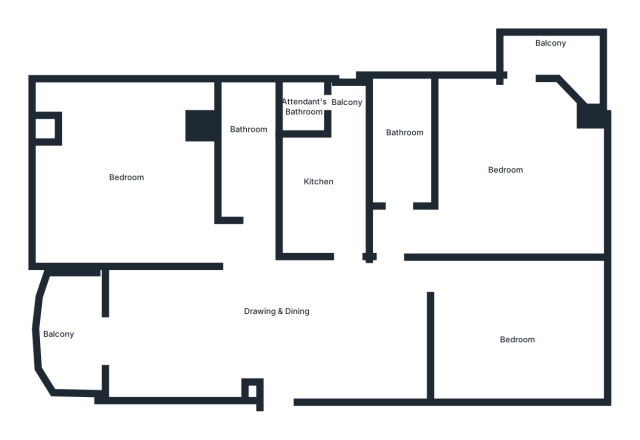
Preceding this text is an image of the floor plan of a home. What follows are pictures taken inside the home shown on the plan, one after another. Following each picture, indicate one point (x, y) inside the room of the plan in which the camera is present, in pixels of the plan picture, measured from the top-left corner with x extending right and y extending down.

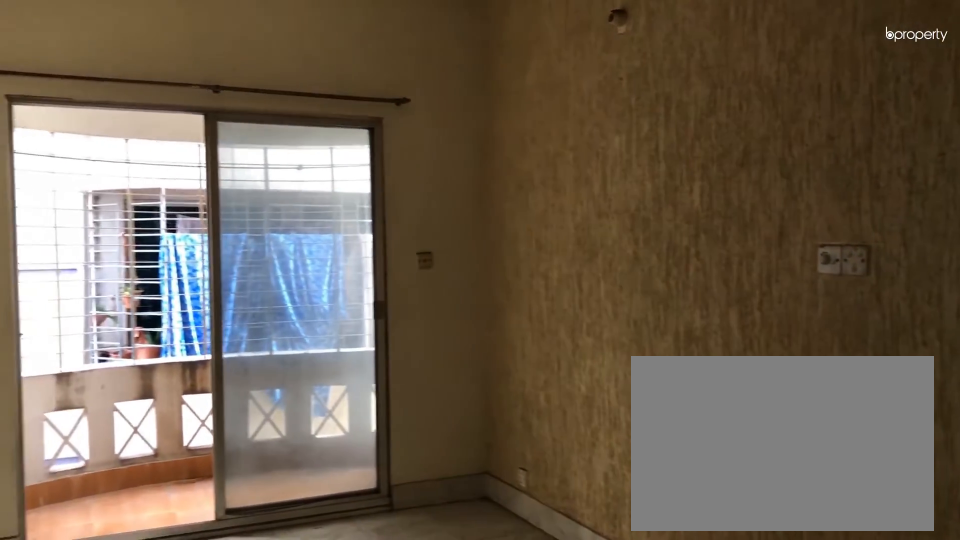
(282, 309)
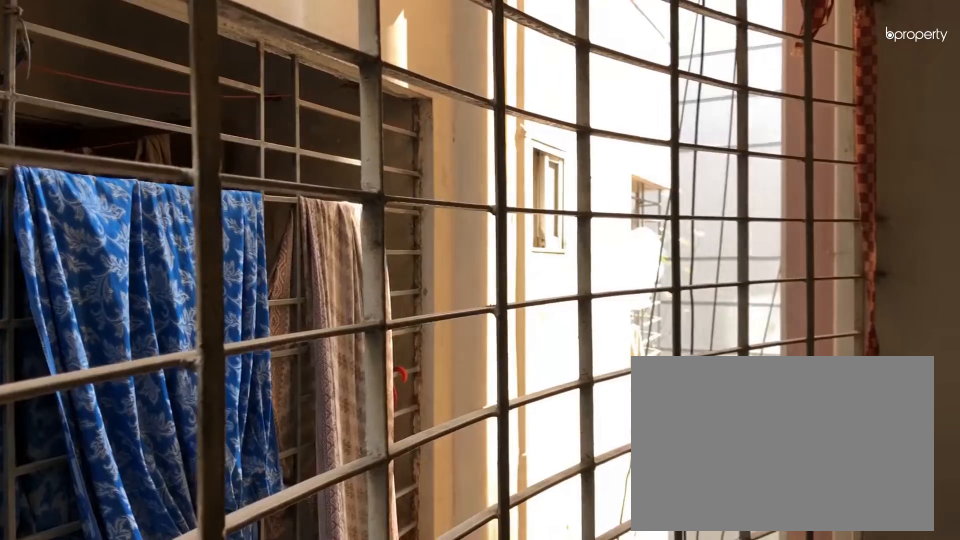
(61, 326)
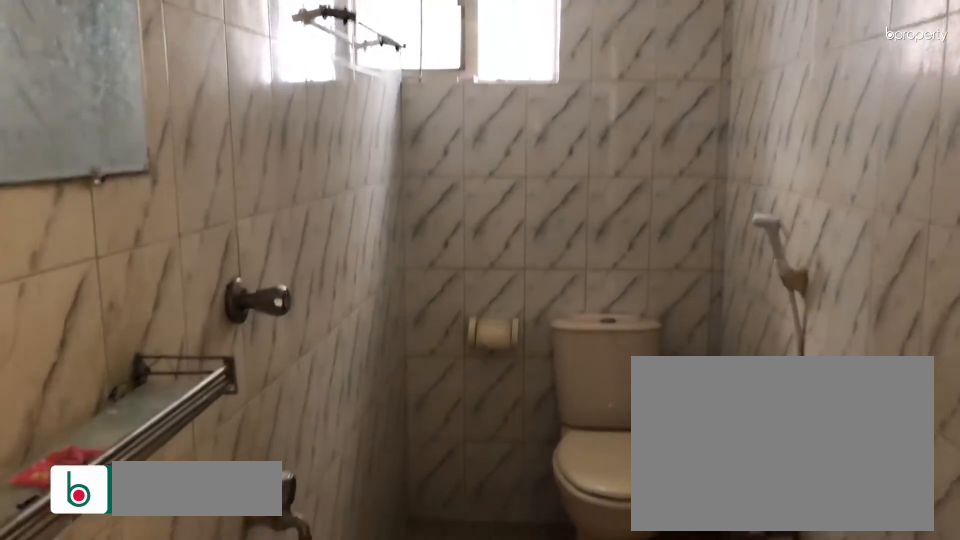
(249, 141)
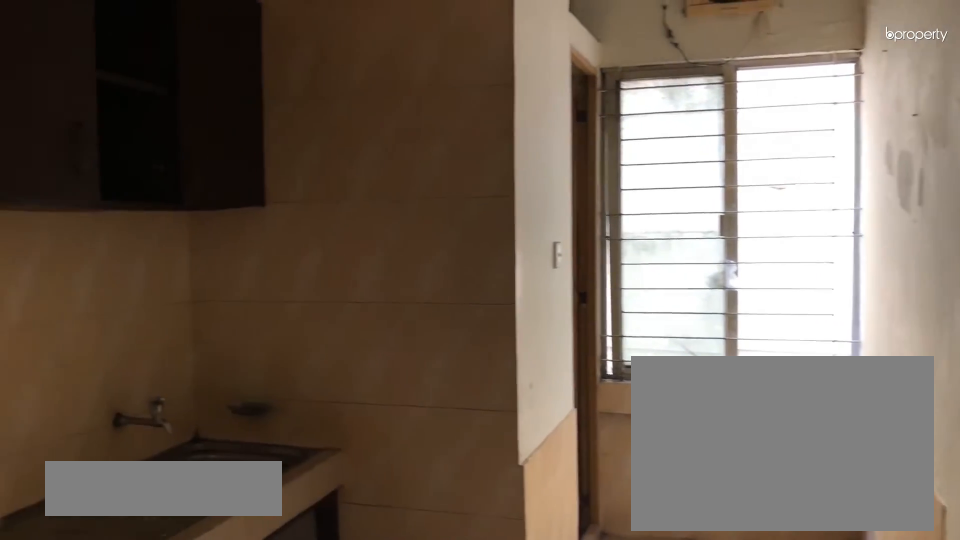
(326, 193)
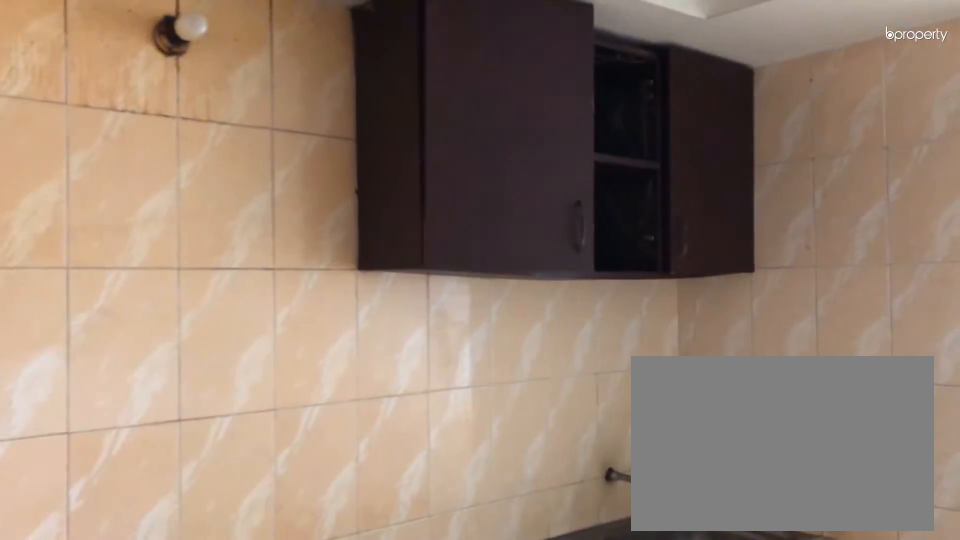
(326, 193)
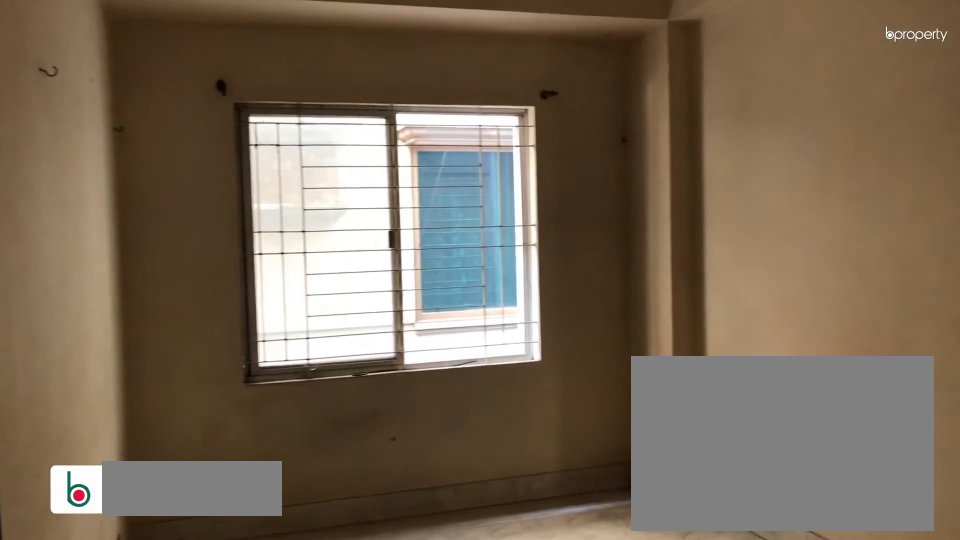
(520, 339)
